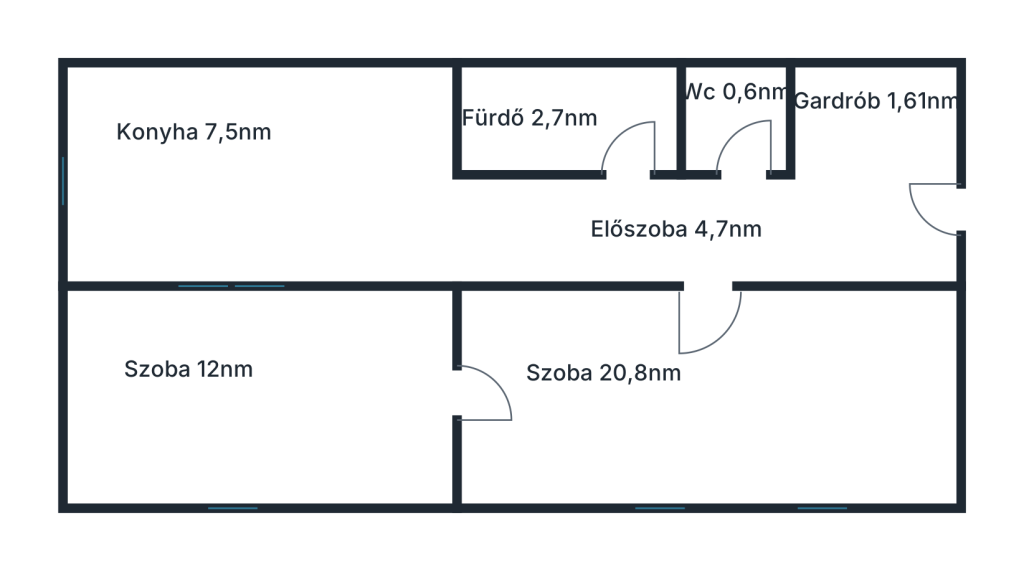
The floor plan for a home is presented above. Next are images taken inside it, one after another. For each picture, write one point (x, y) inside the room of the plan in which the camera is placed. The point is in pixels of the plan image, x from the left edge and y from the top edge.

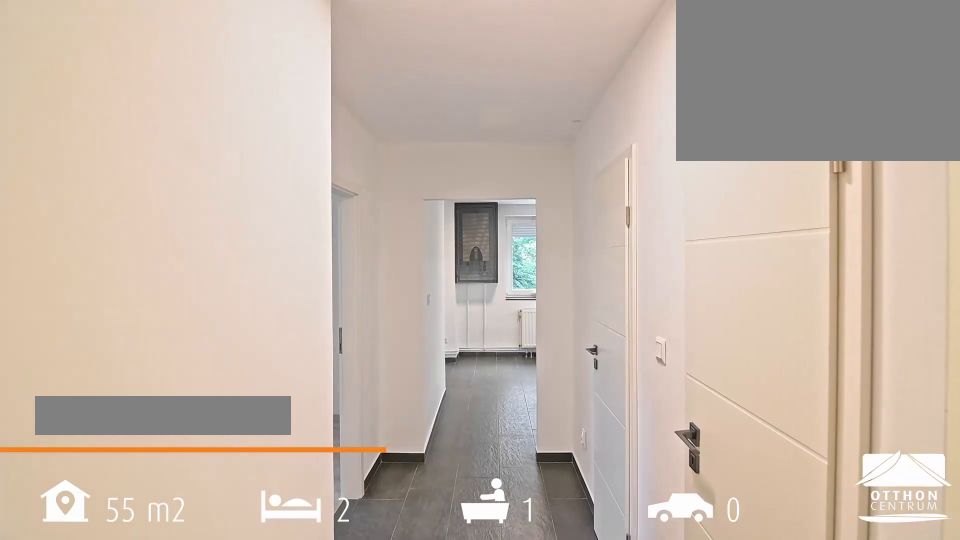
(877, 174)
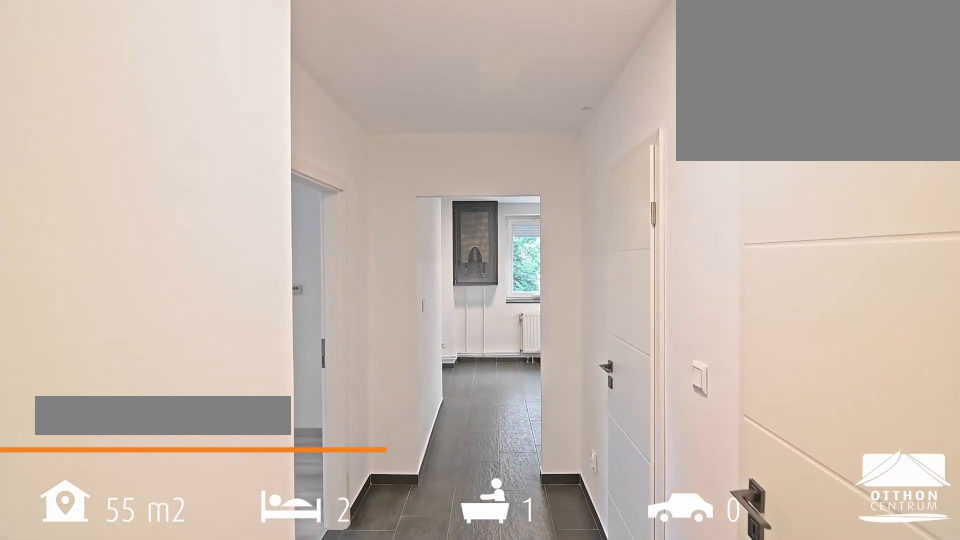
(877, 174)
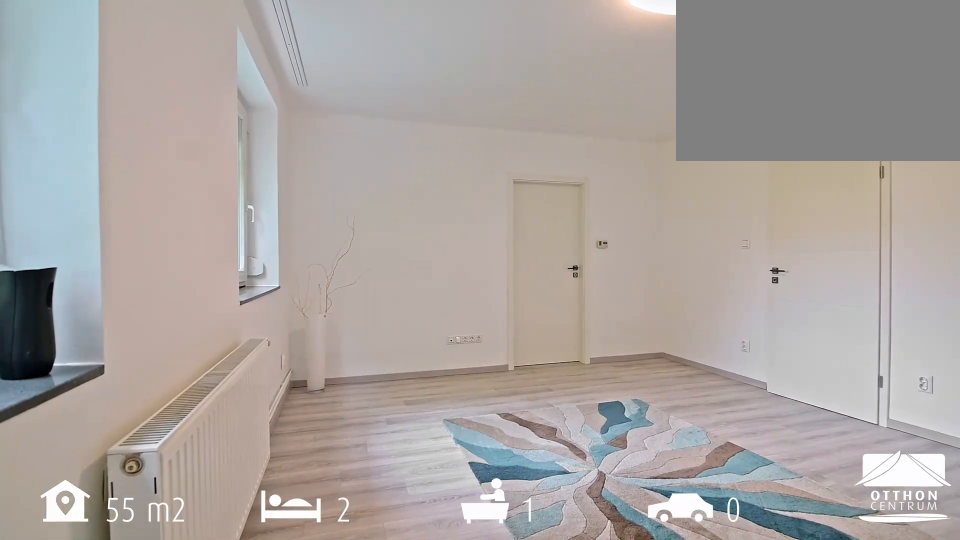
(706, 398)
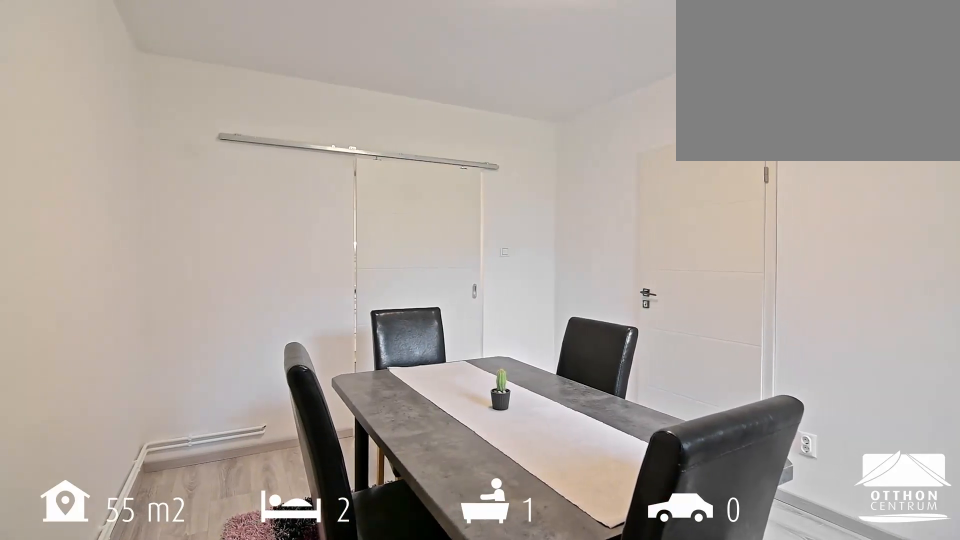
(256, 399)
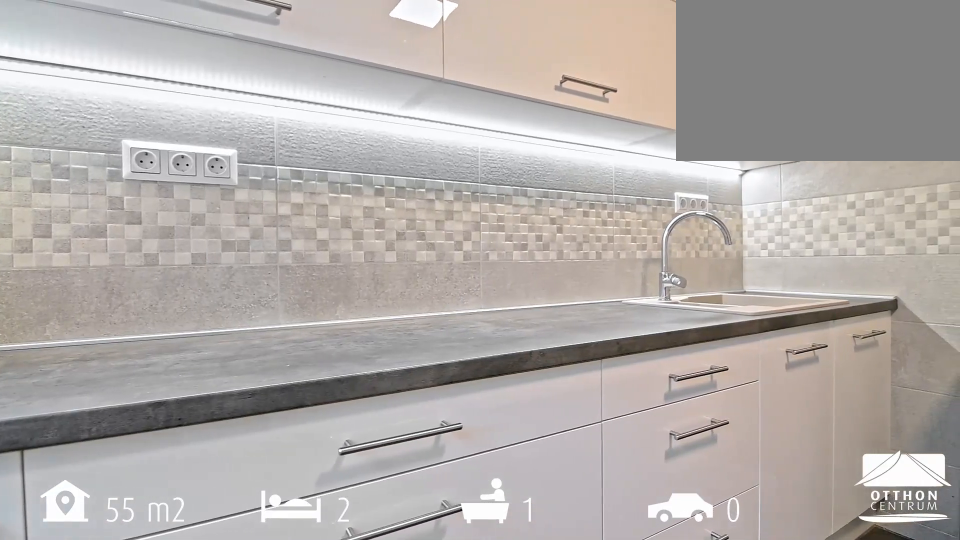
(256, 182)
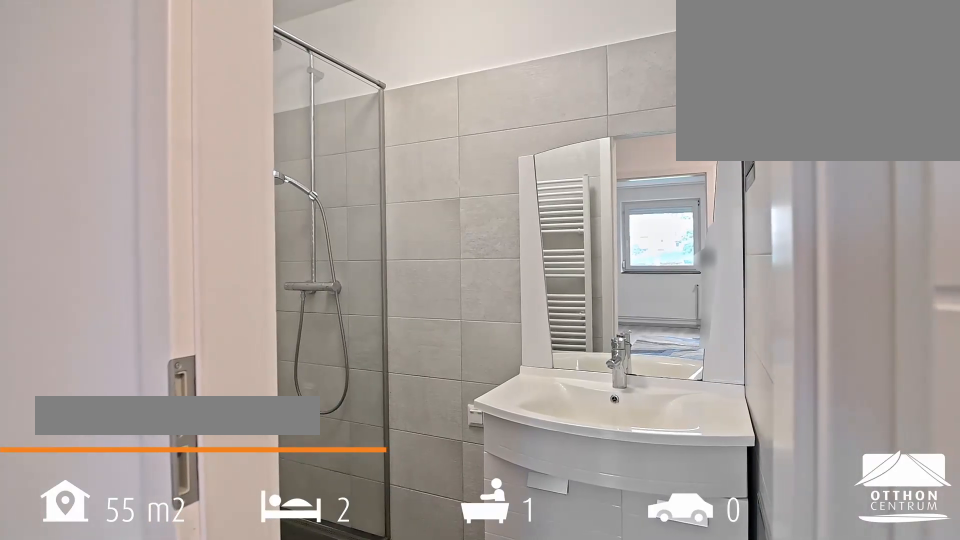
(569, 118)
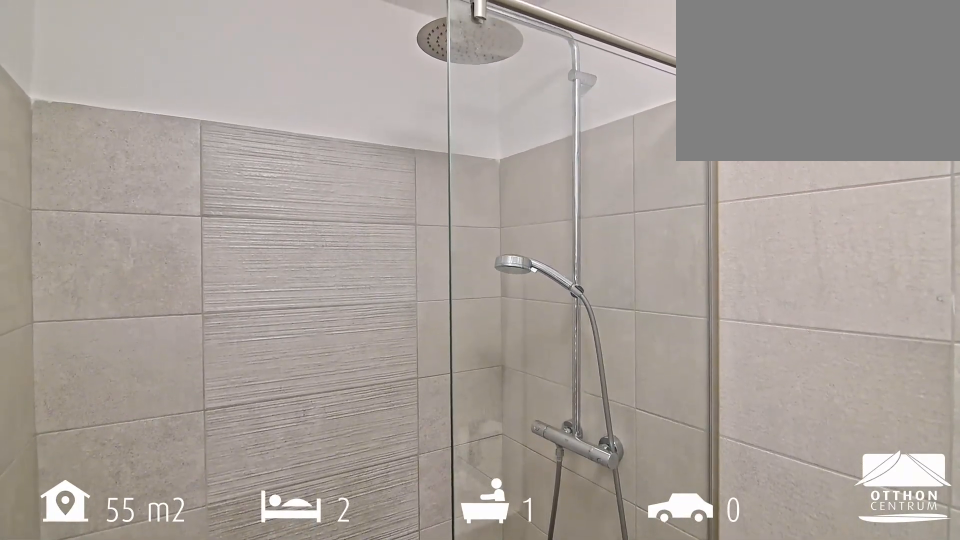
(569, 118)
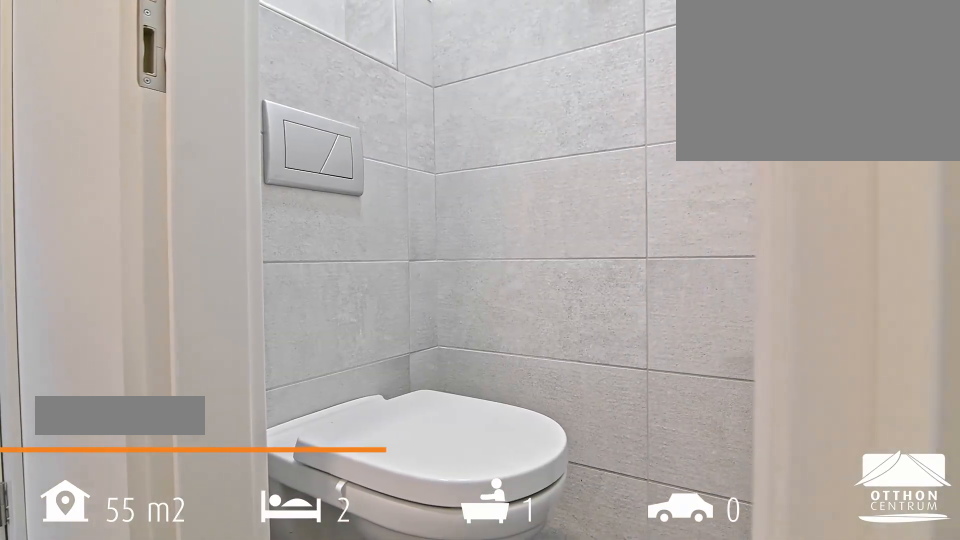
(737, 118)
